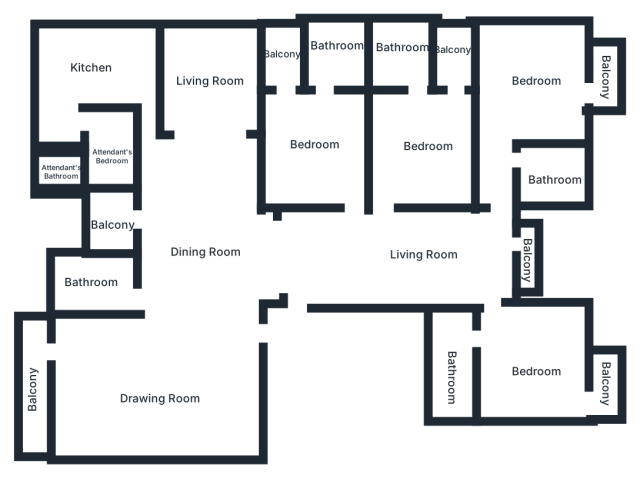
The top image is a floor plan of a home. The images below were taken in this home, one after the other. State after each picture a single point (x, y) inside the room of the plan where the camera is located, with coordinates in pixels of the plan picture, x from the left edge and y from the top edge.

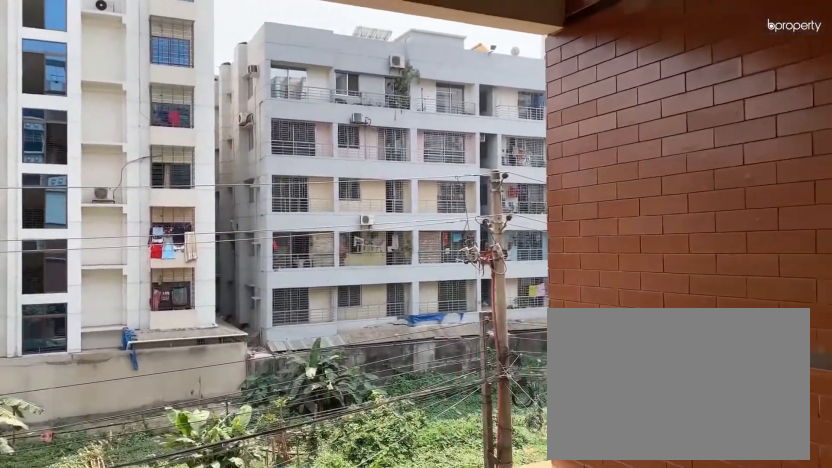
(528, 262)
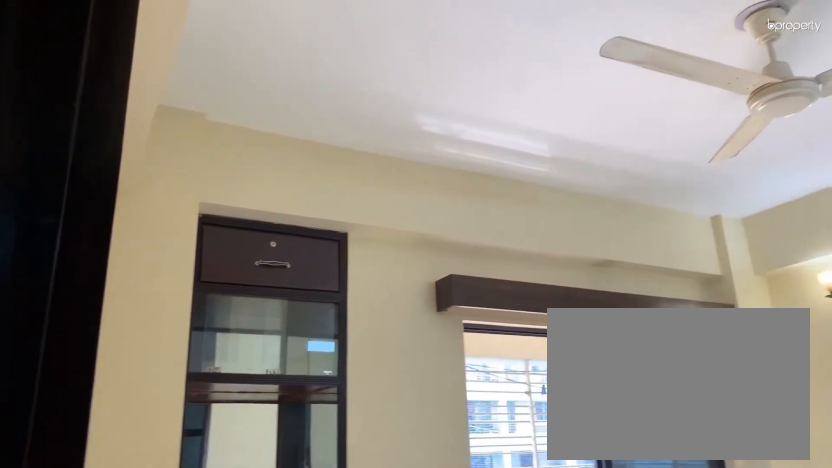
(527, 363)
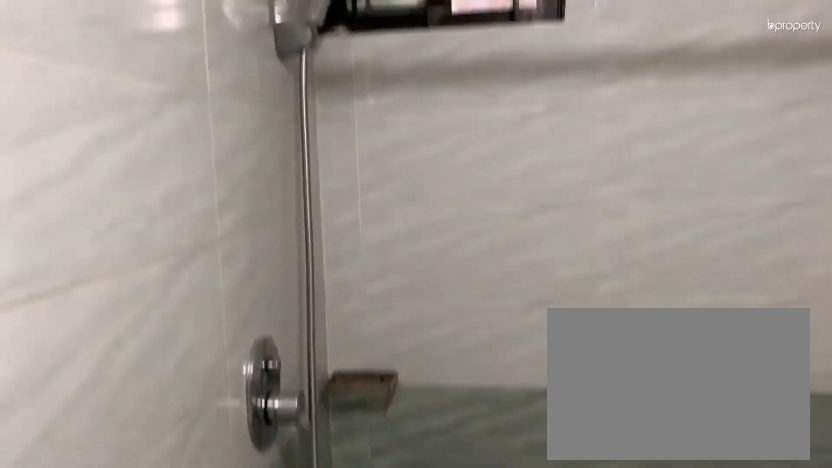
(452, 371)
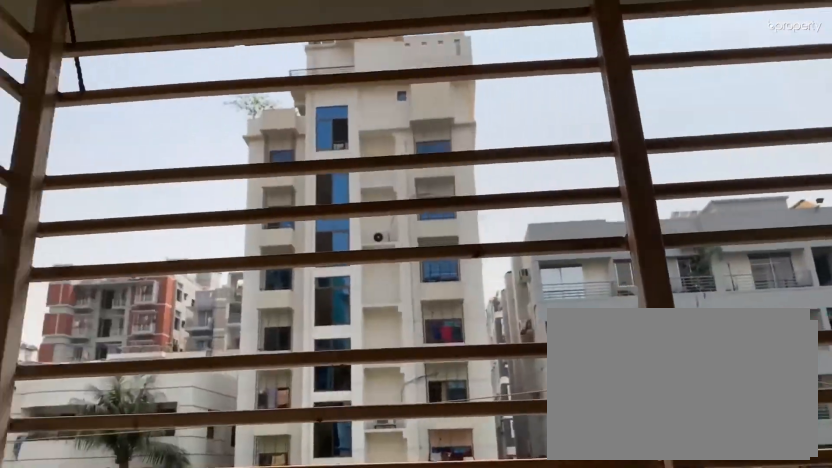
(609, 376)
